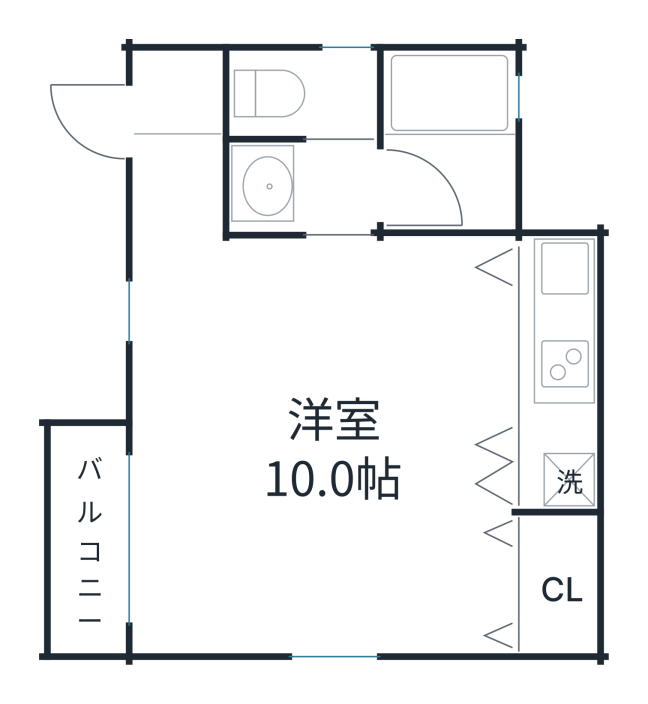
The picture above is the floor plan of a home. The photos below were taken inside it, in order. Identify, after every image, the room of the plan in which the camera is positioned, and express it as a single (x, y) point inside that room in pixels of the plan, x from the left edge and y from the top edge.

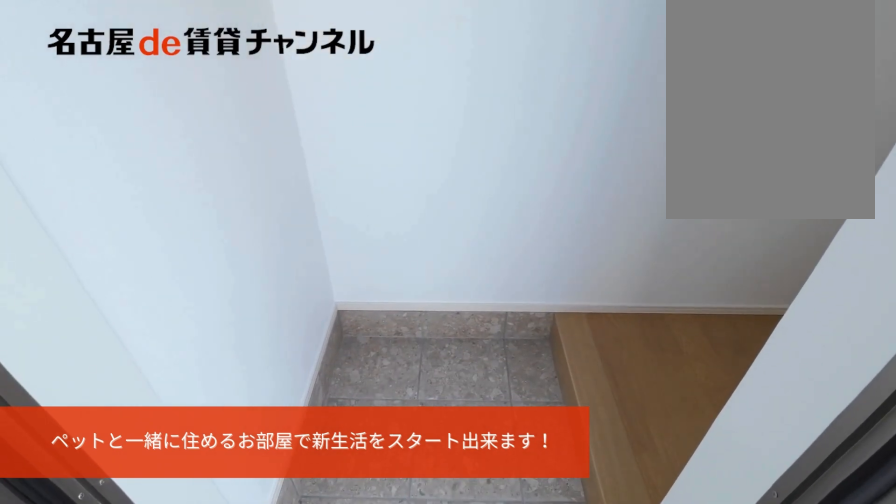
(176, 104)
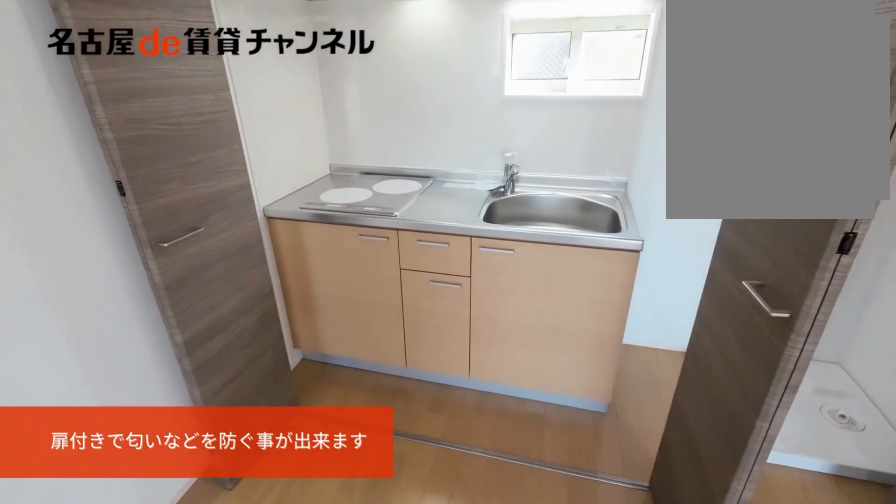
(556, 373)
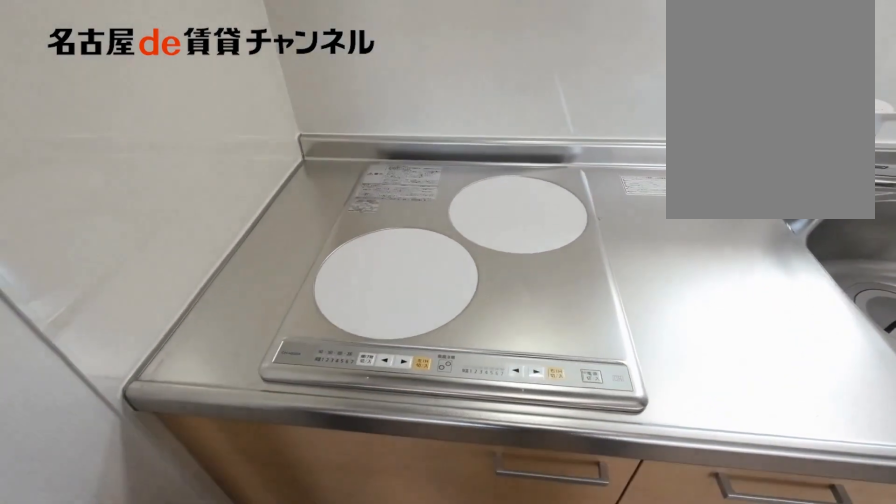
(556, 373)
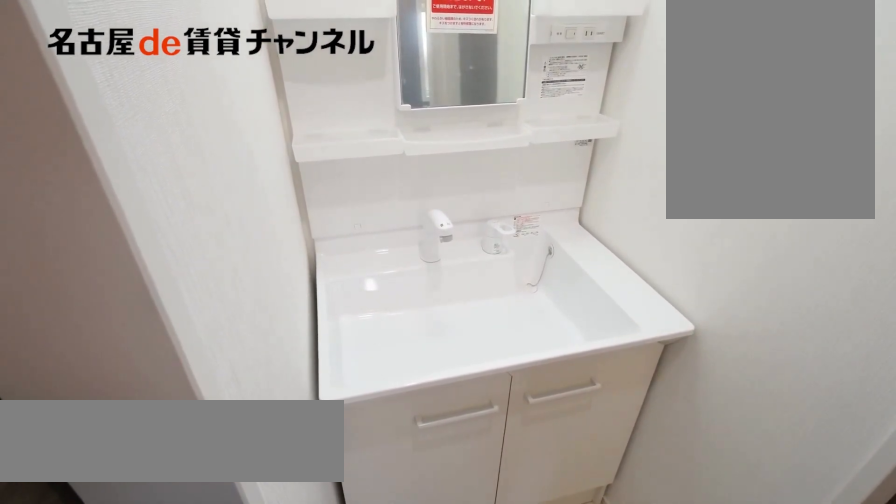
(301, 190)
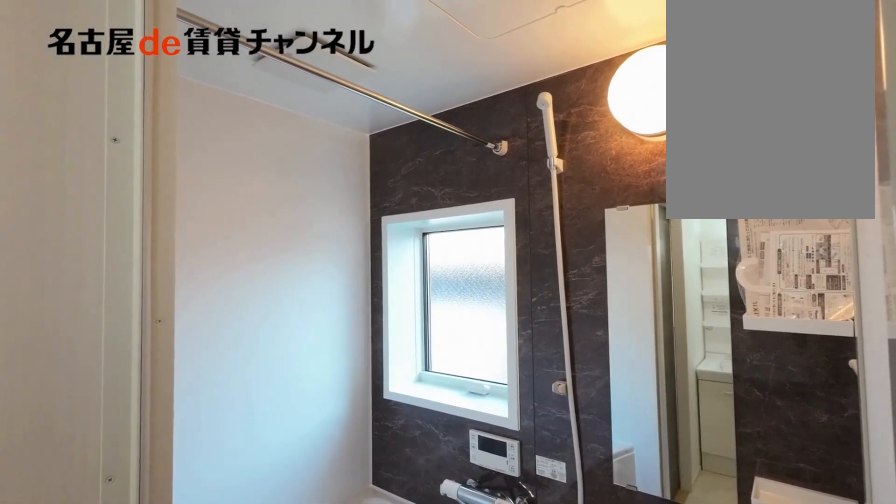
(449, 138)
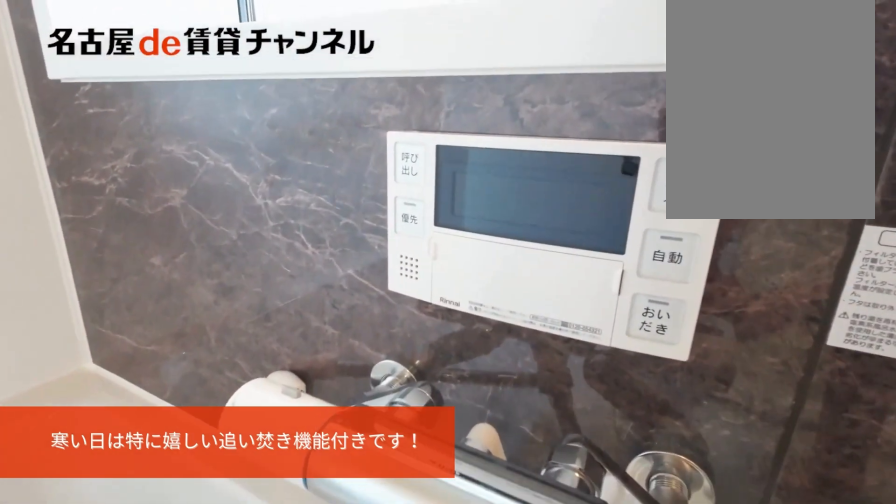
(449, 138)
